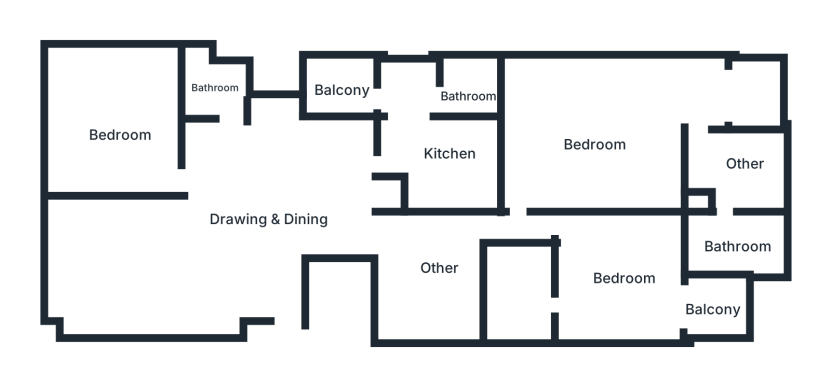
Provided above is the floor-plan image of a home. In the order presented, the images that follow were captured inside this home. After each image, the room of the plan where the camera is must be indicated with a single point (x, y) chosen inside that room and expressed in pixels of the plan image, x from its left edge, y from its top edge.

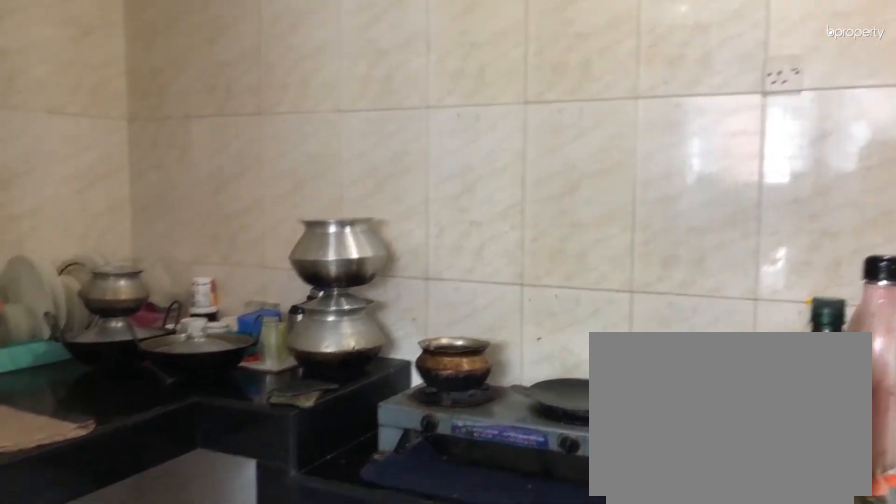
(453, 153)
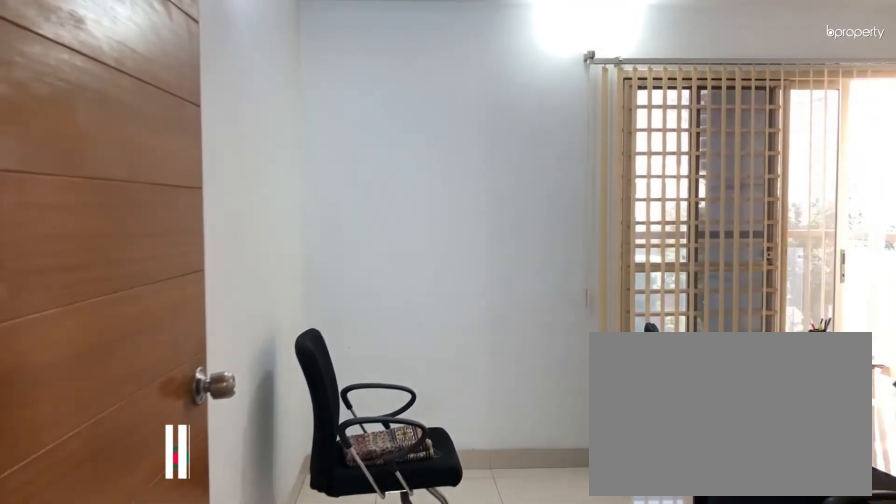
(582, 233)
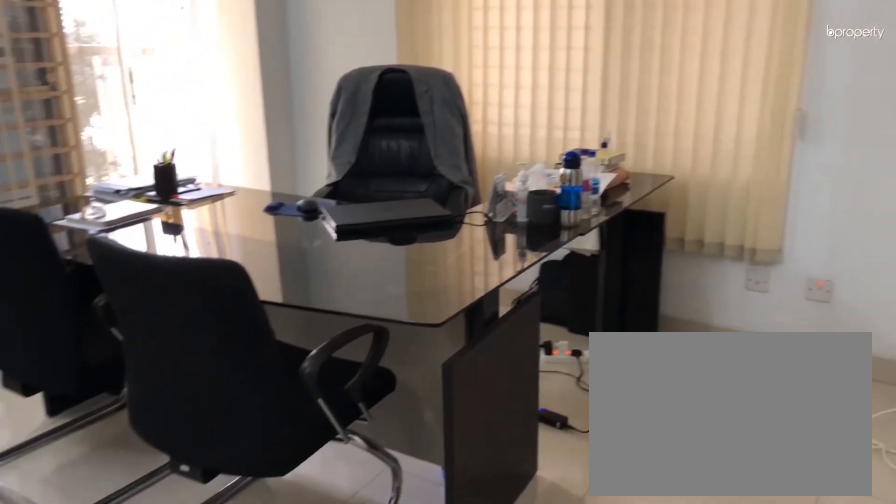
(625, 277)
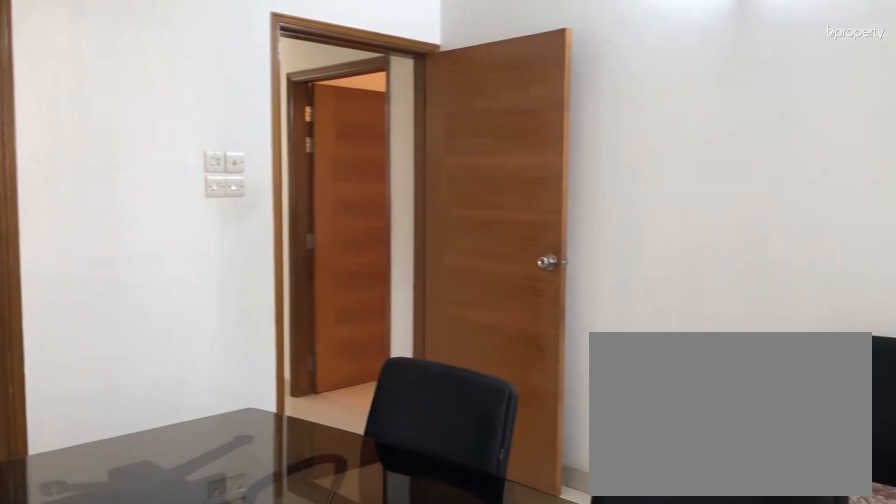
(625, 277)
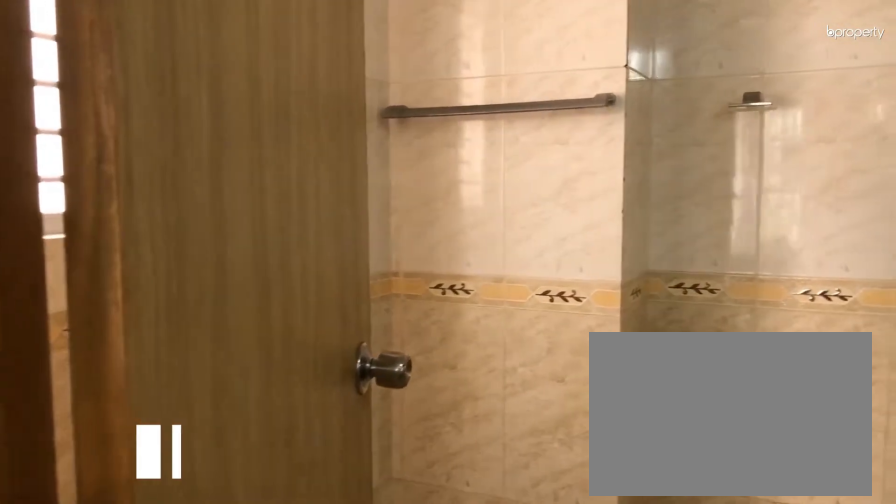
(522, 292)
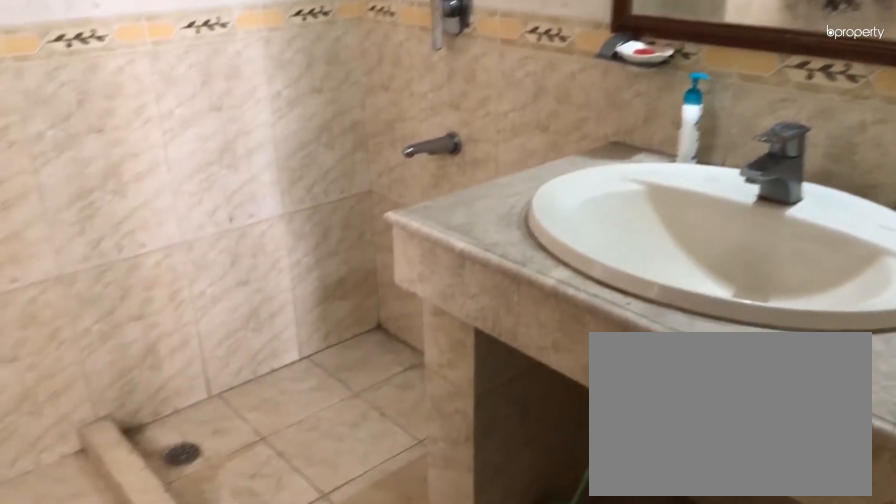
(522, 292)
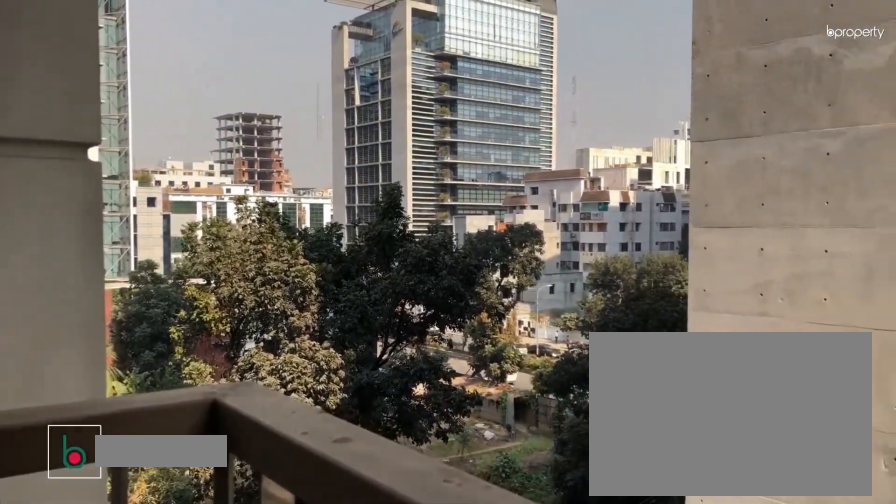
(715, 309)
